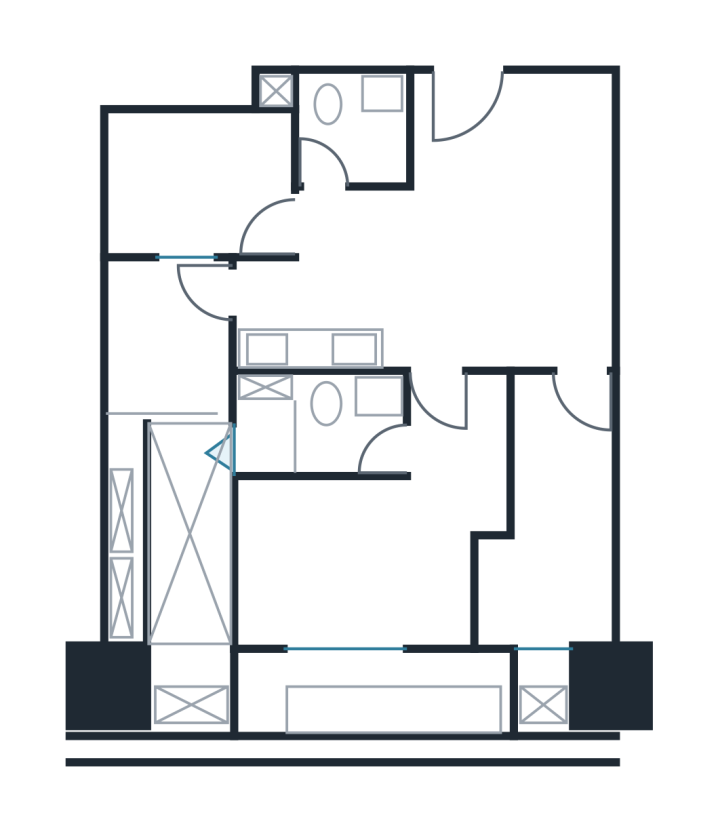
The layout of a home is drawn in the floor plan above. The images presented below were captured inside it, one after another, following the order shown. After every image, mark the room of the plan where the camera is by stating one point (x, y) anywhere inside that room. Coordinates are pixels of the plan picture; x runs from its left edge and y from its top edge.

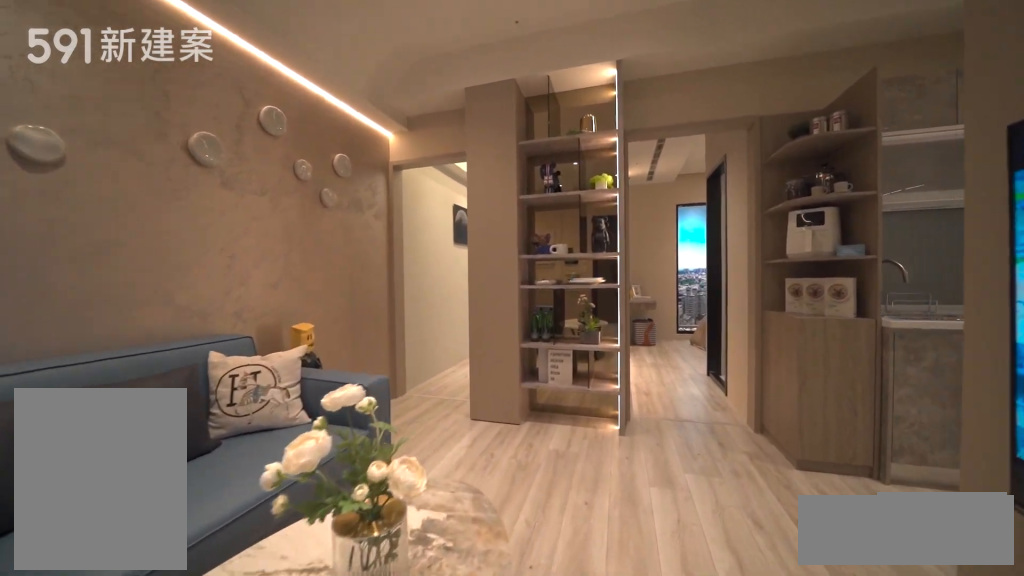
(511, 197)
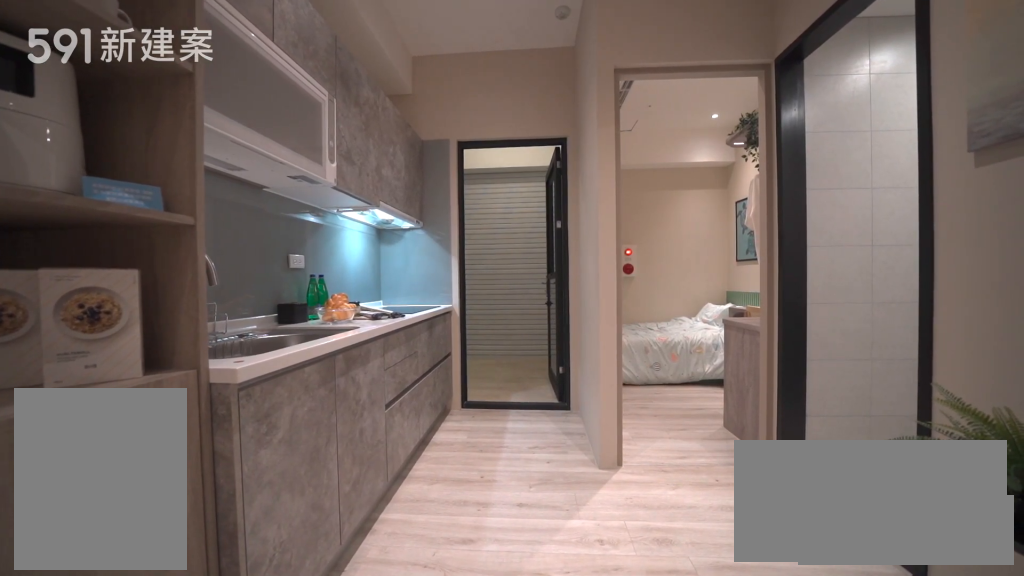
(331, 290)
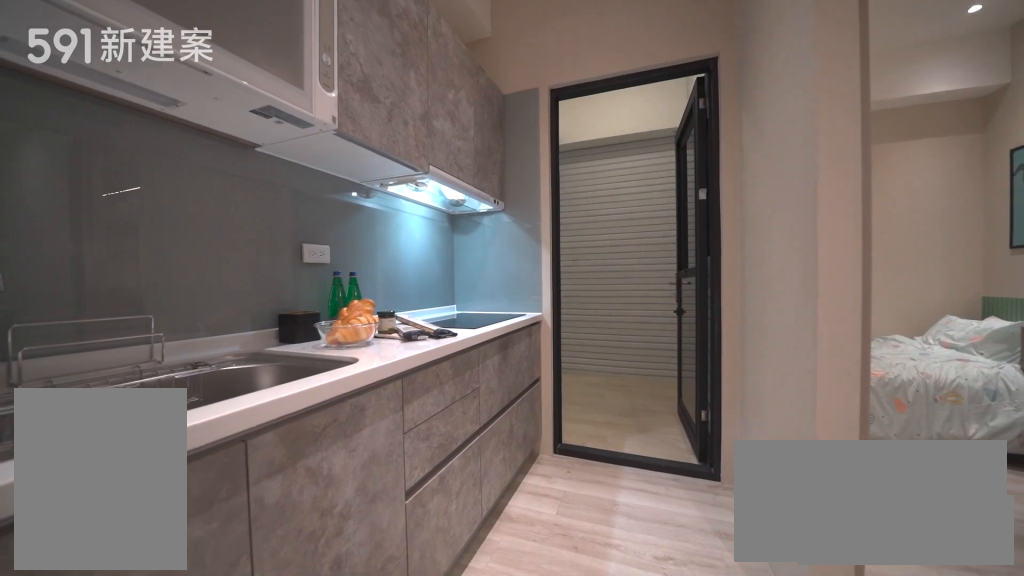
(331, 290)
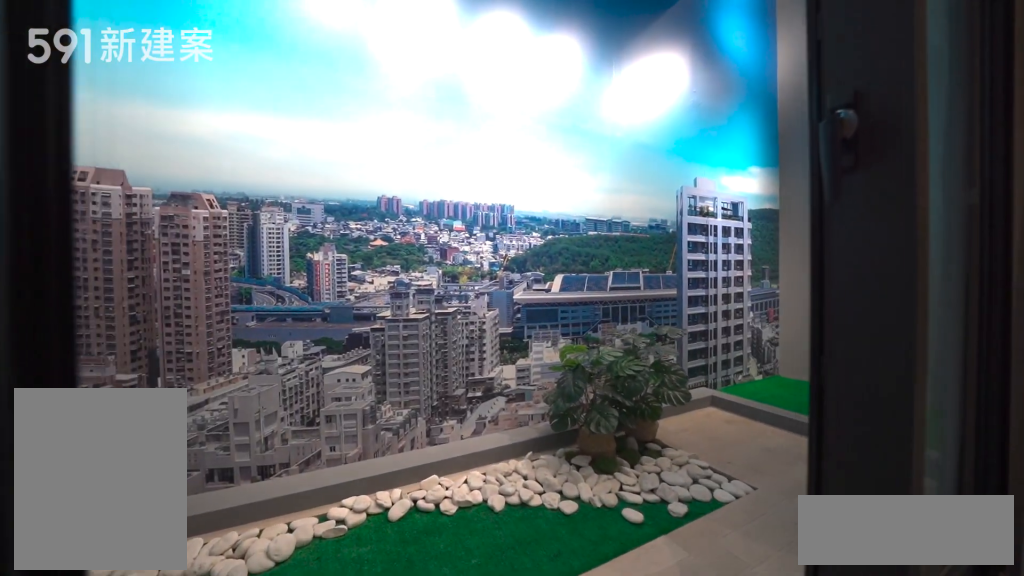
(369, 693)
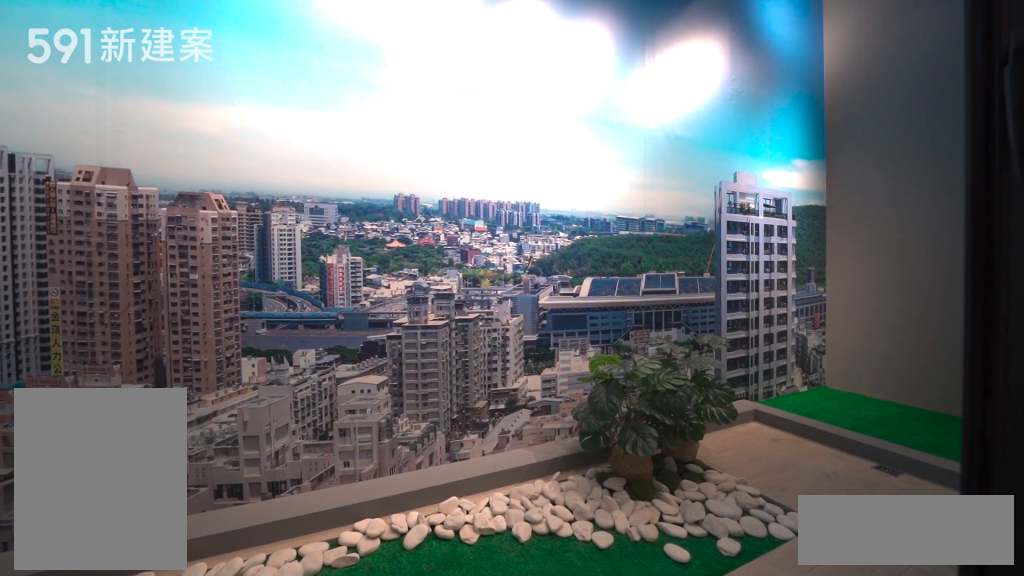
(369, 693)
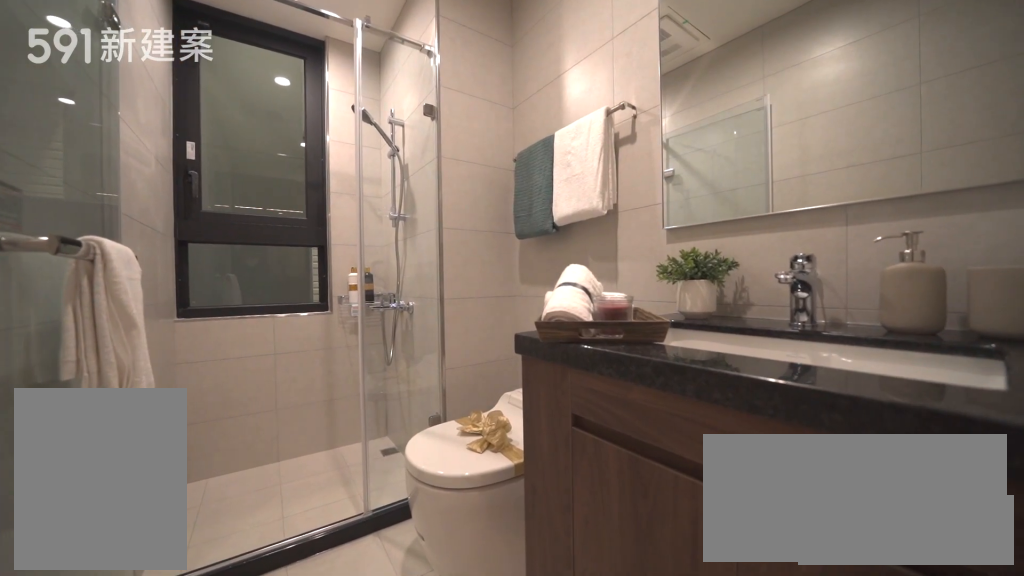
(318, 426)
